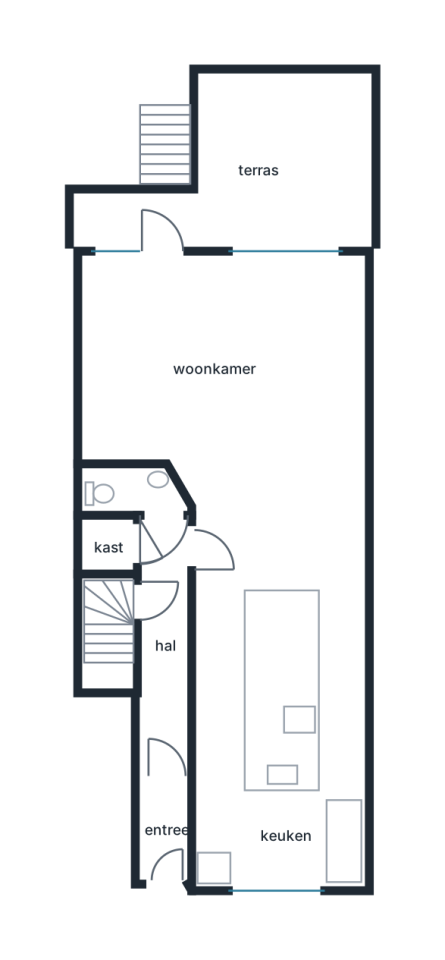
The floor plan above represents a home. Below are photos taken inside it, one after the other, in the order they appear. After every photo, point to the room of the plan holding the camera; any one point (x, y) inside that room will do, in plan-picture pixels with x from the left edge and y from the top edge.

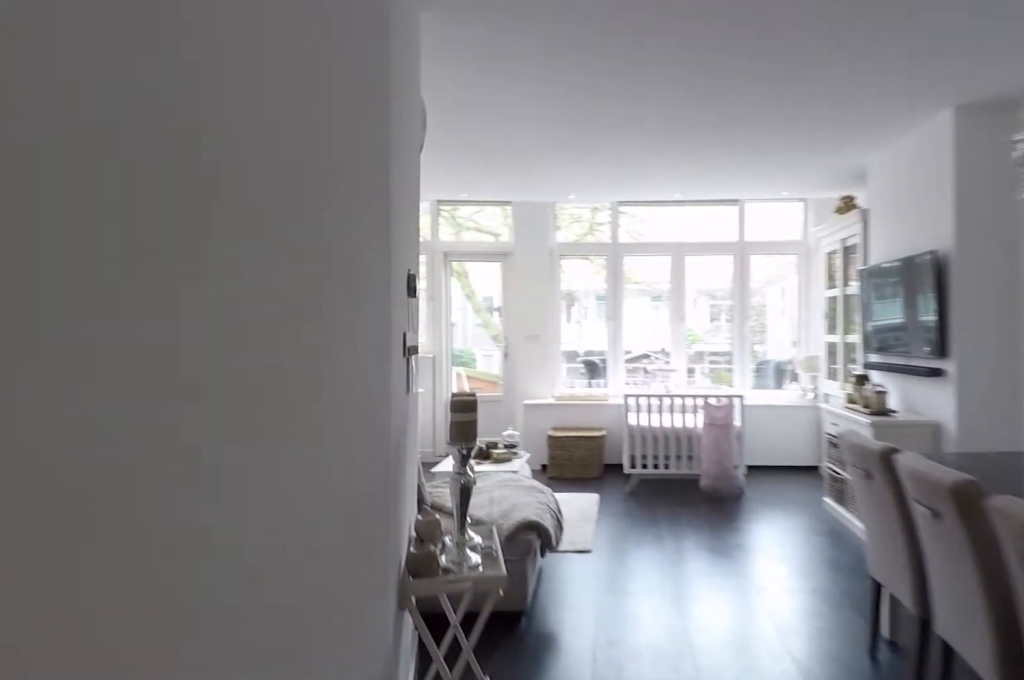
(279, 695)
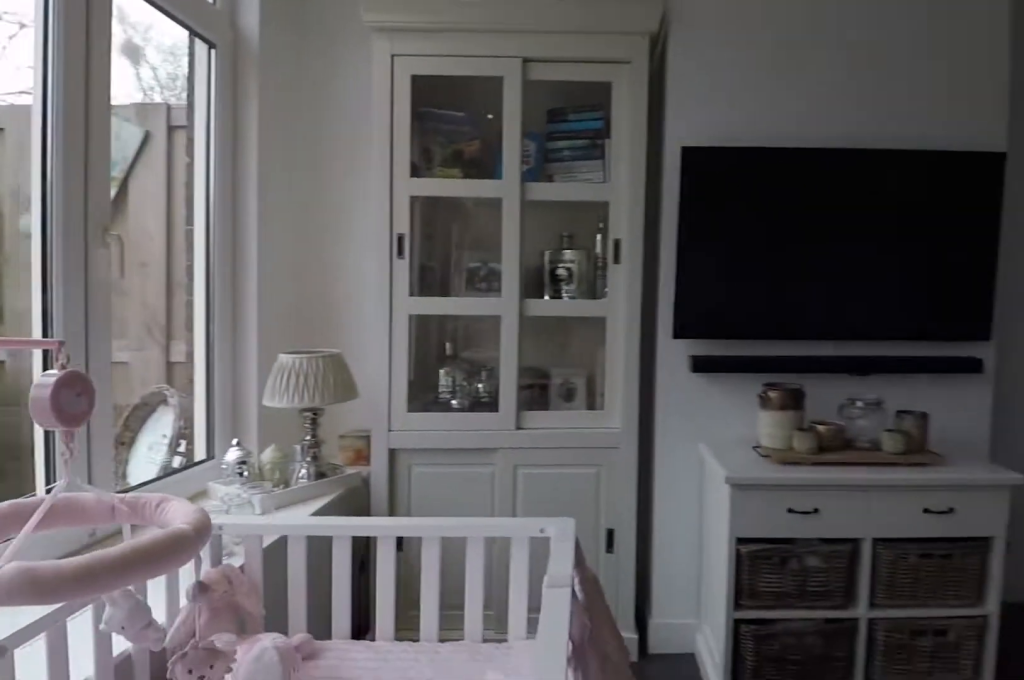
(154, 364)
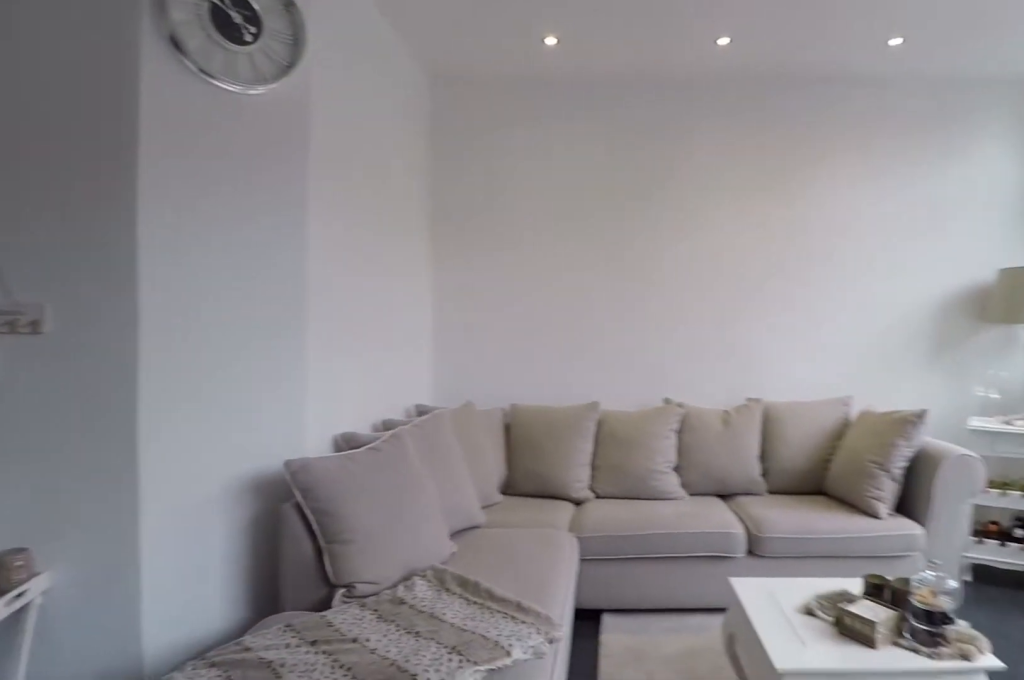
(154, 364)
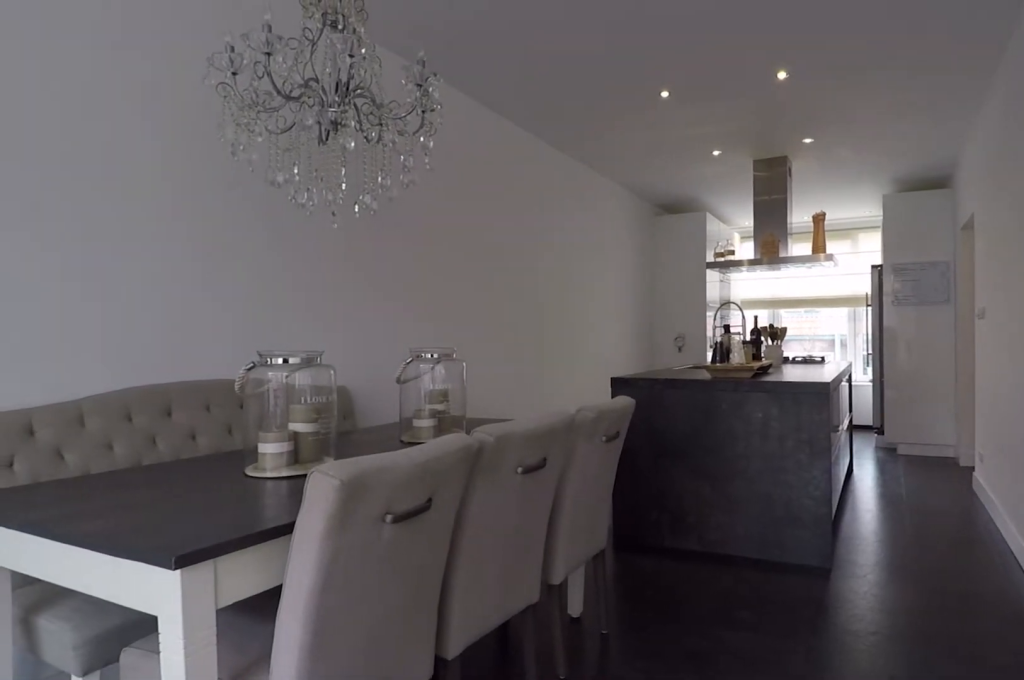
(278, 694)
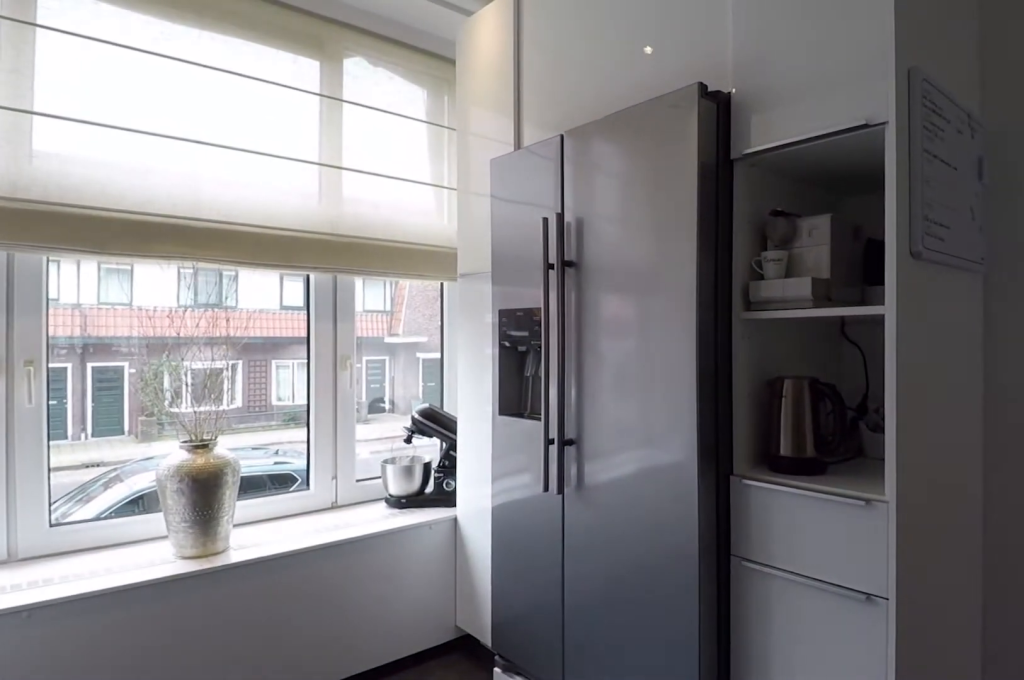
(278, 694)
